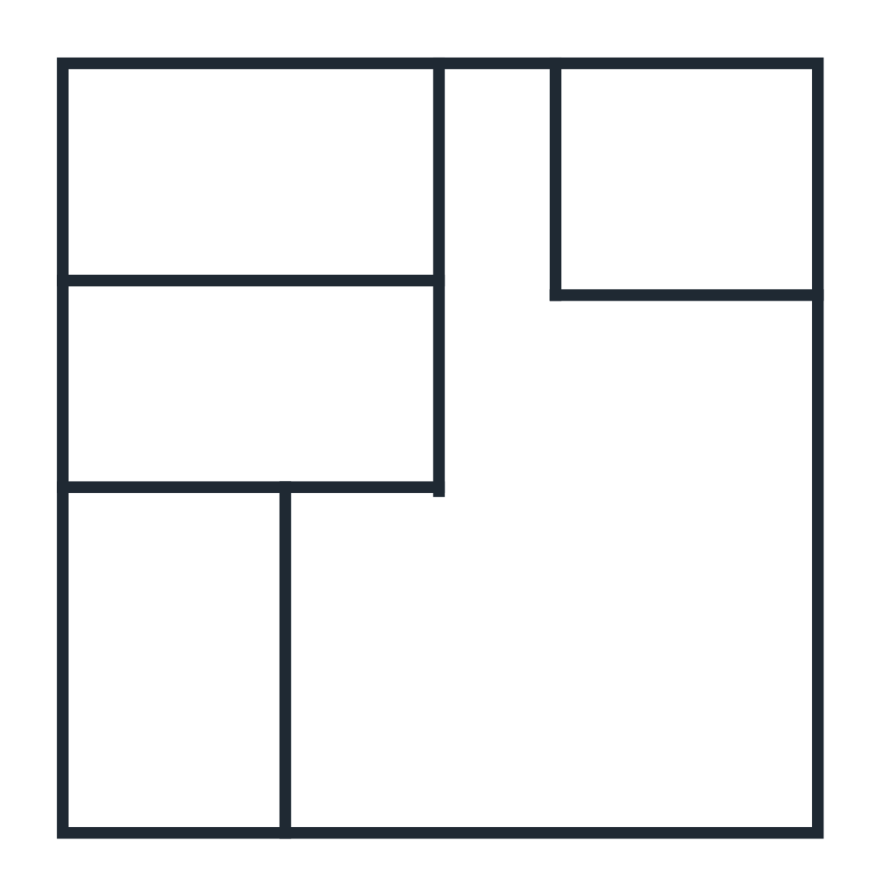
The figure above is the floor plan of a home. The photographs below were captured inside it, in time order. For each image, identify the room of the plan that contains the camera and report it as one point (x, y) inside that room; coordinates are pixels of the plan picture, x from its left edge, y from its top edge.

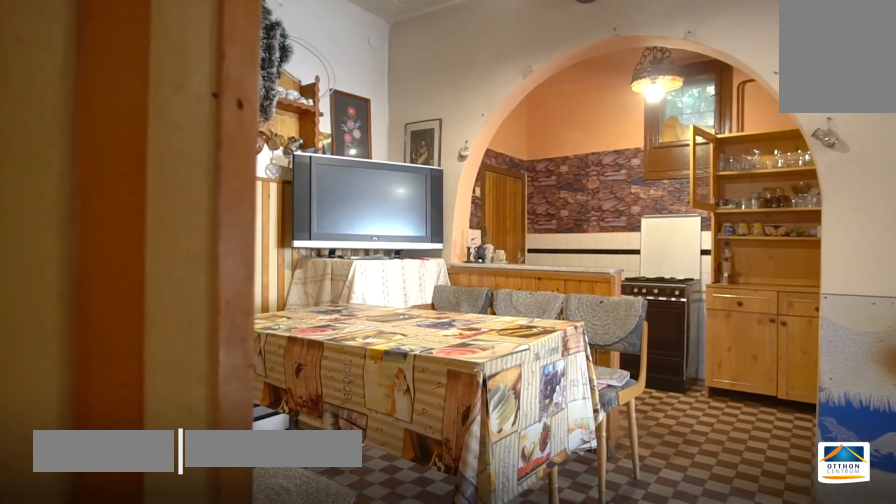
(616, 636)
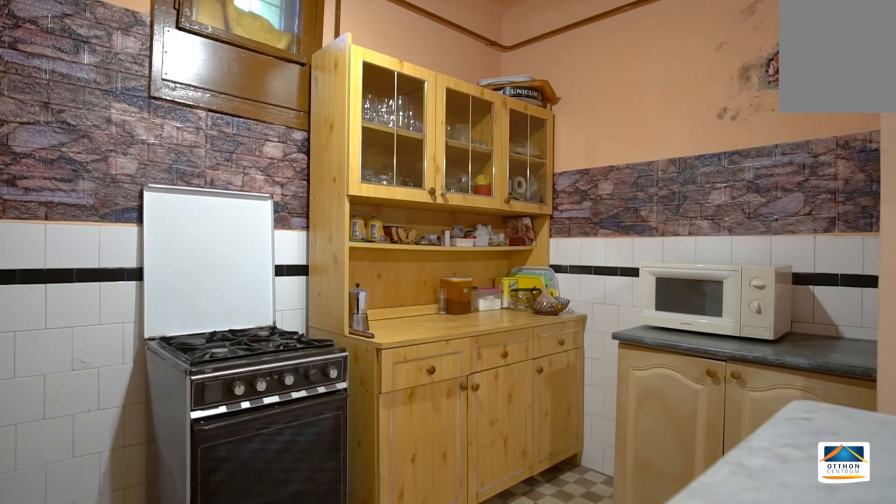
(616, 636)
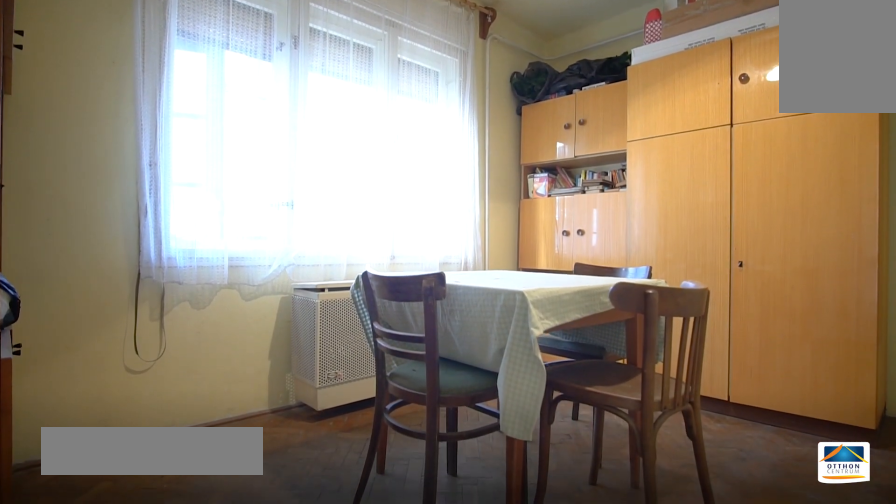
(690, 202)
